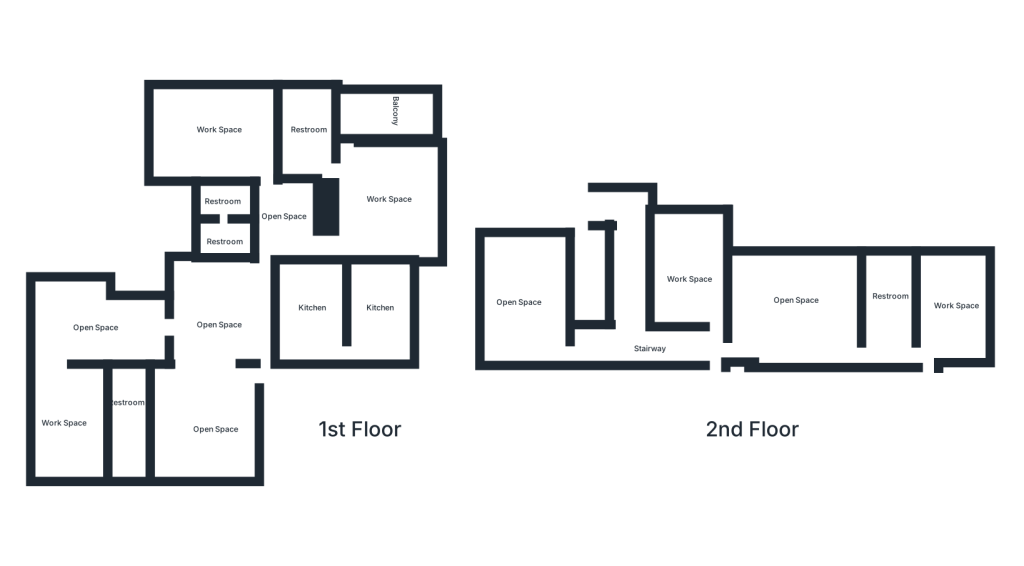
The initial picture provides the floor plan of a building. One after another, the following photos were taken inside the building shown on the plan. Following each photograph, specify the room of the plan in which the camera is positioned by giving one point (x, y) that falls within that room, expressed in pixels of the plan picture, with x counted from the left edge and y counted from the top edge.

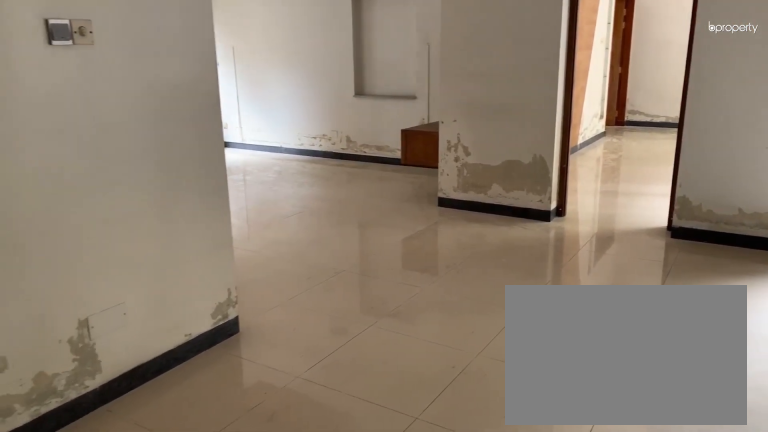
(216, 309)
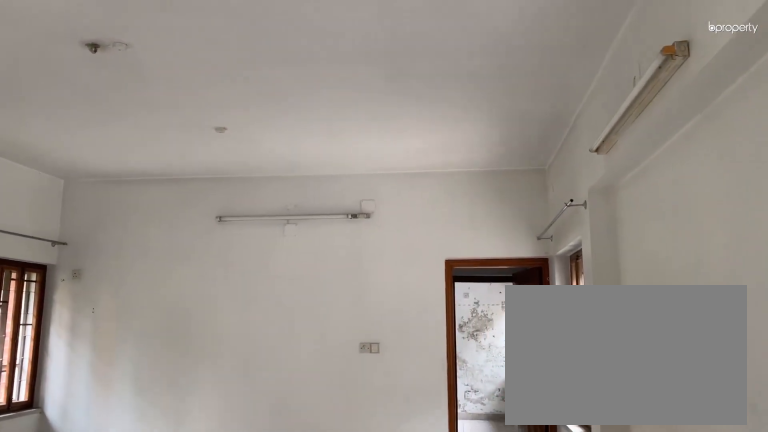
(804, 315)
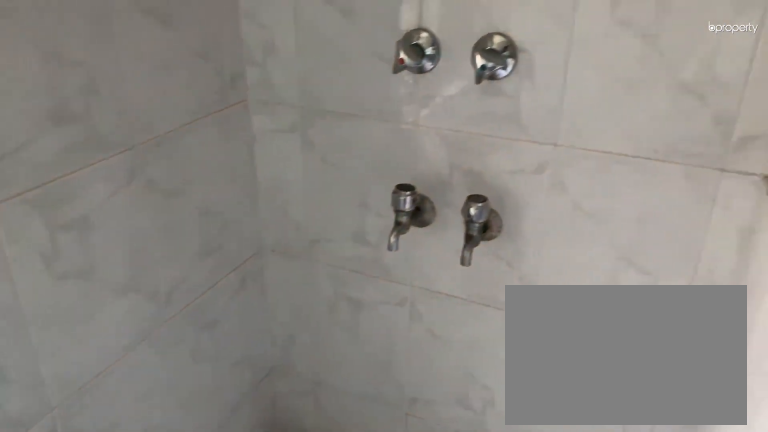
(892, 316)
